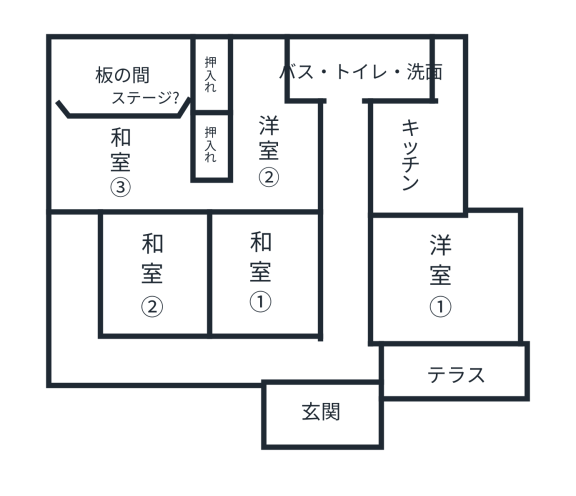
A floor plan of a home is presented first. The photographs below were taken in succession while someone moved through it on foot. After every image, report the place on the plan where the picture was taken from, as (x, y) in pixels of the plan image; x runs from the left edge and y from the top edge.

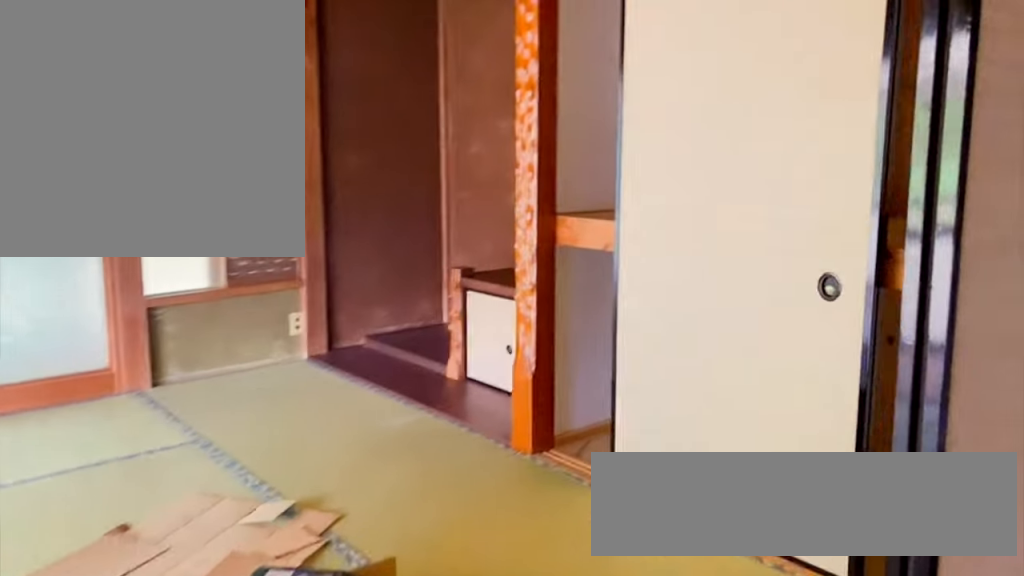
(170, 270)
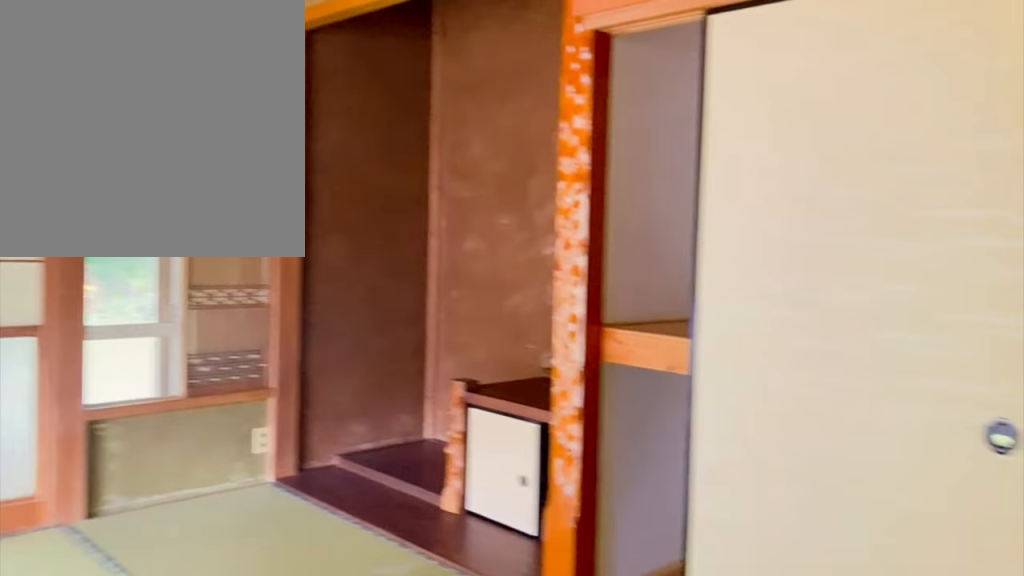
(153, 275)
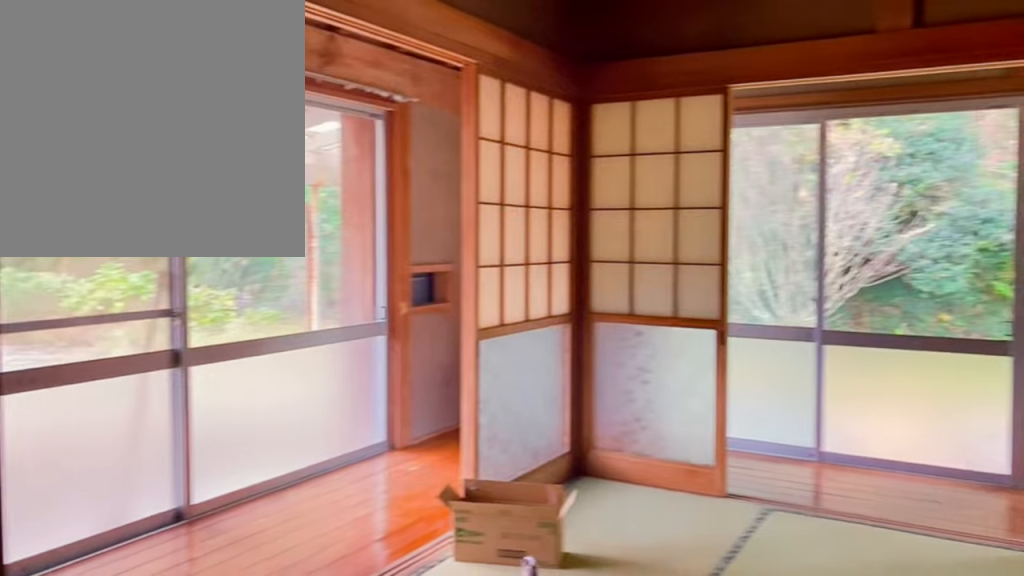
(144, 292)
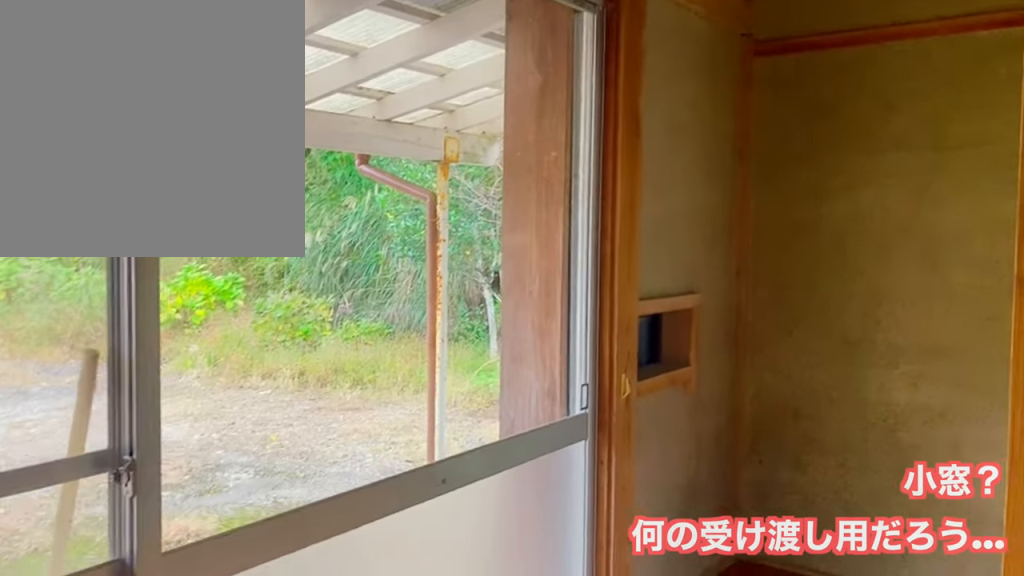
(121, 340)
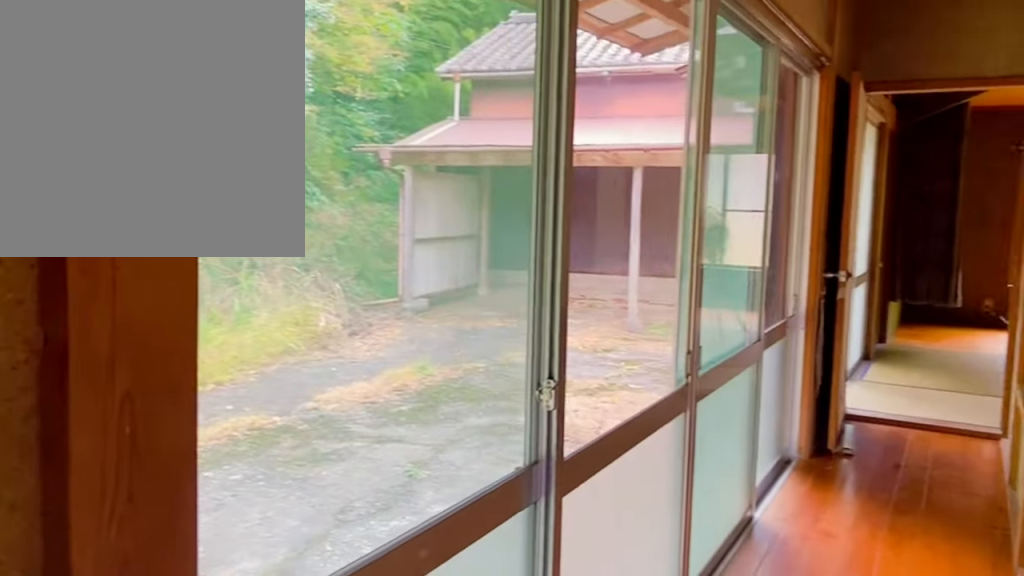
(72, 347)
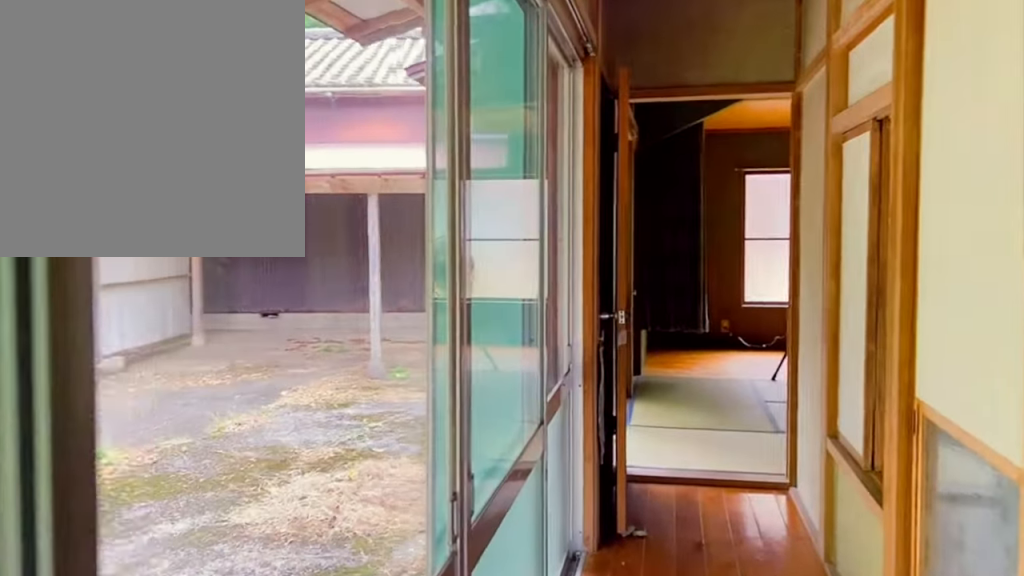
(74, 286)
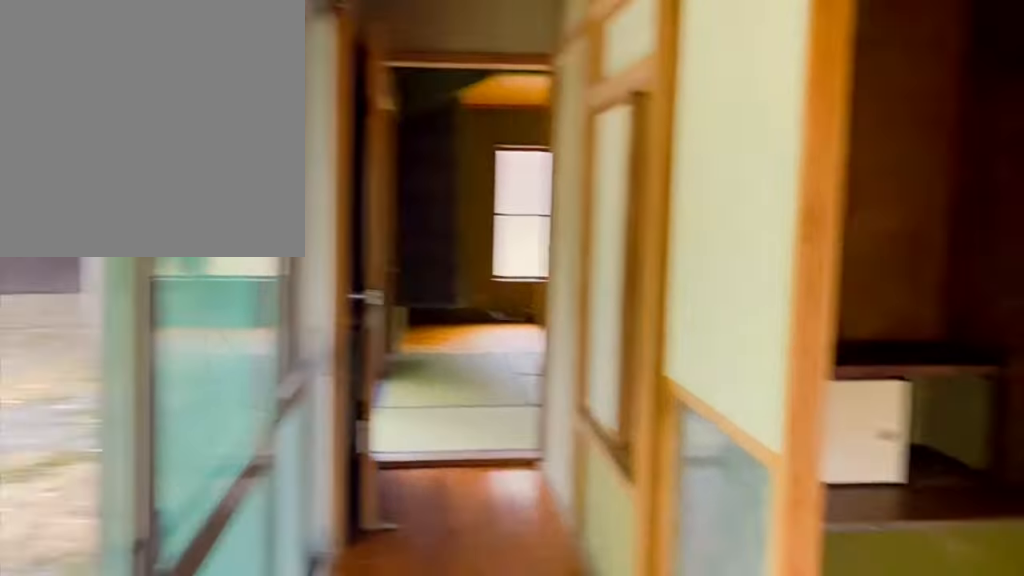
(74, 279)
